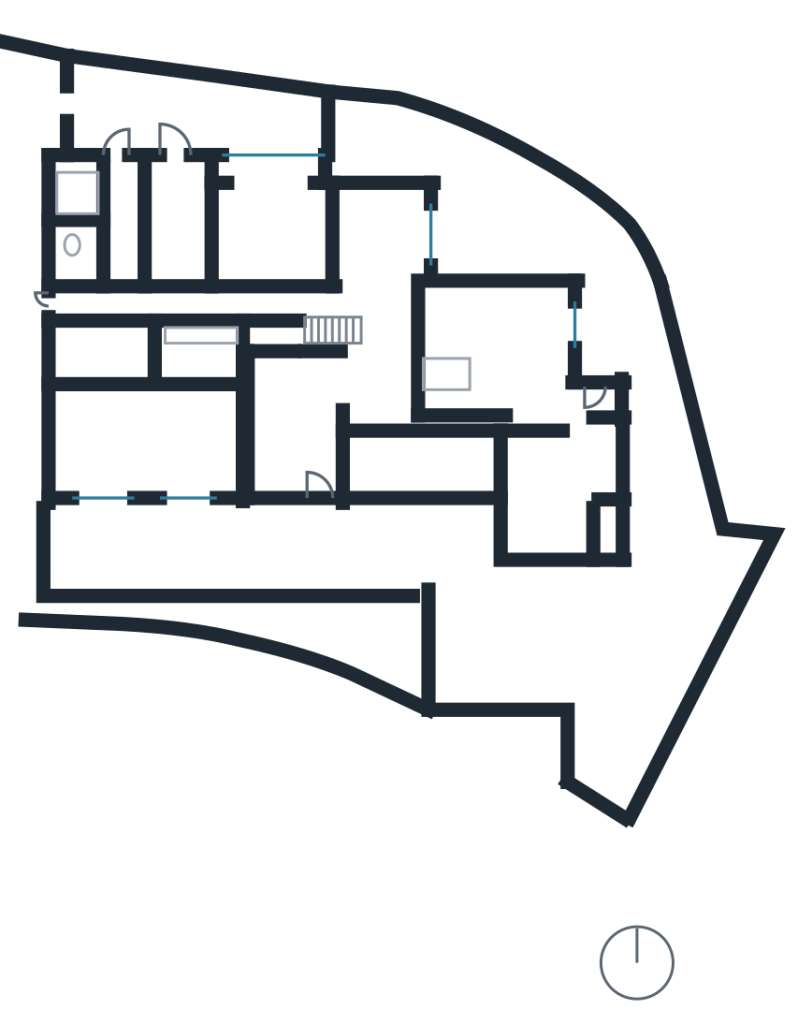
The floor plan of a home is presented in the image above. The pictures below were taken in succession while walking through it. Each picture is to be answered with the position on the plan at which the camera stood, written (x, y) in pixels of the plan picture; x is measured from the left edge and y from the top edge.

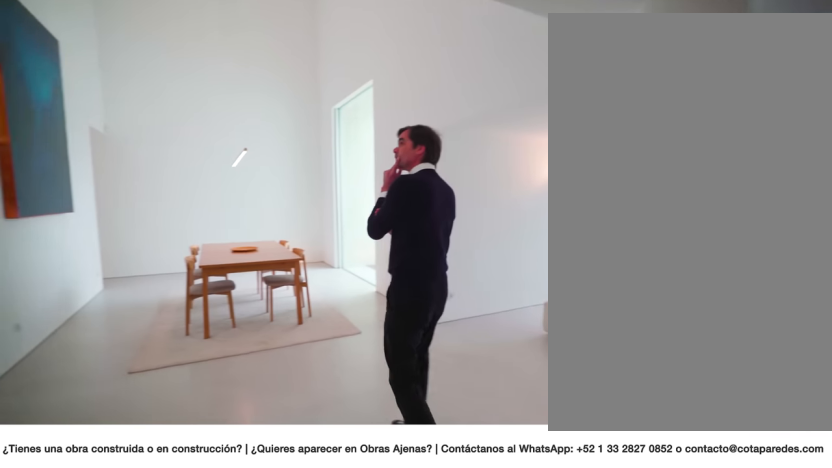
(398, 388)
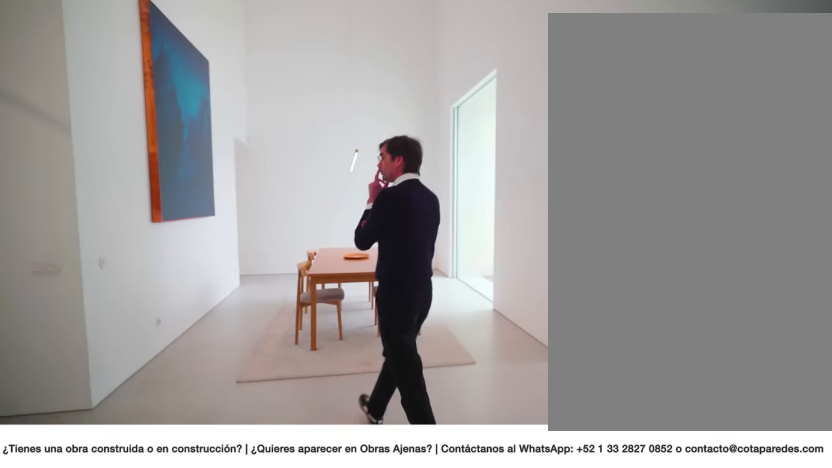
(394, 385)
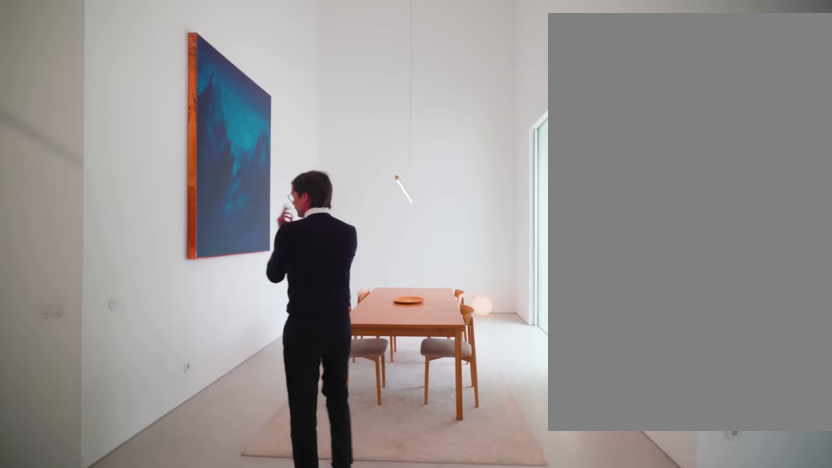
(392, 382)
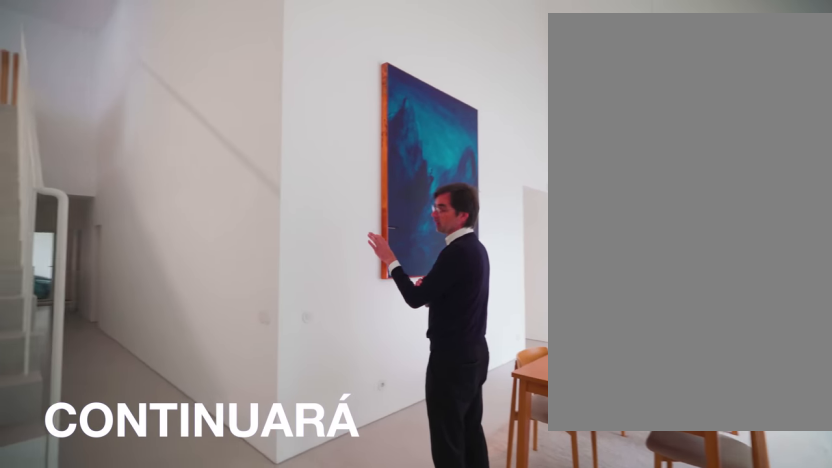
(386, 367)
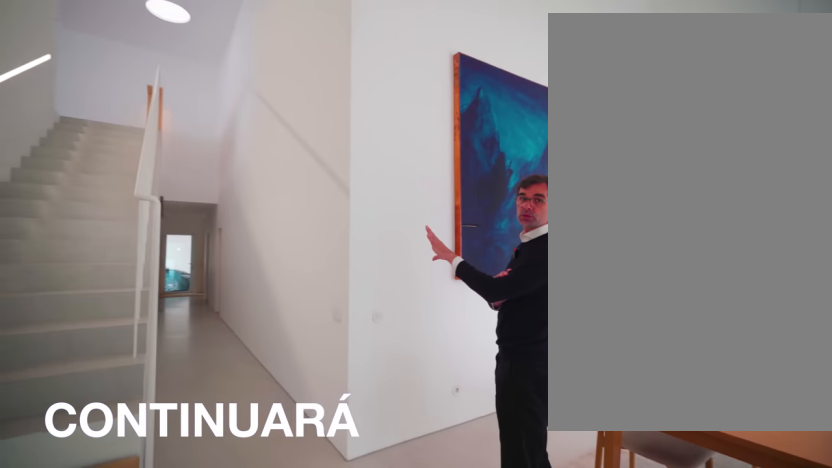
(383, 361)
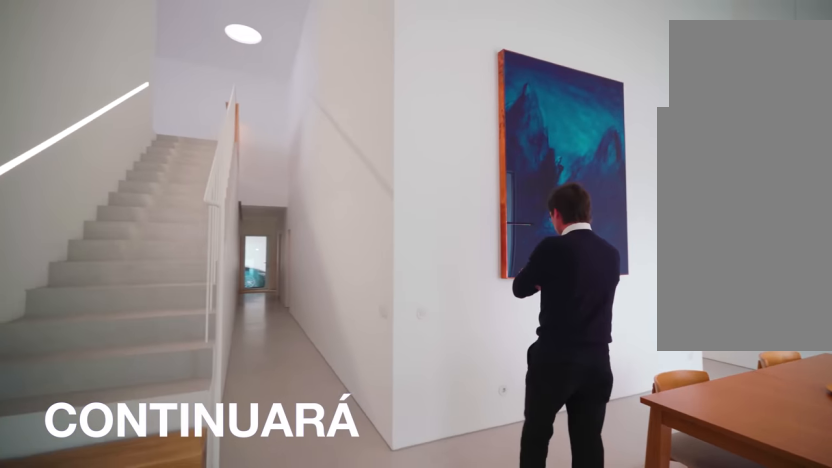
(379, 353)
